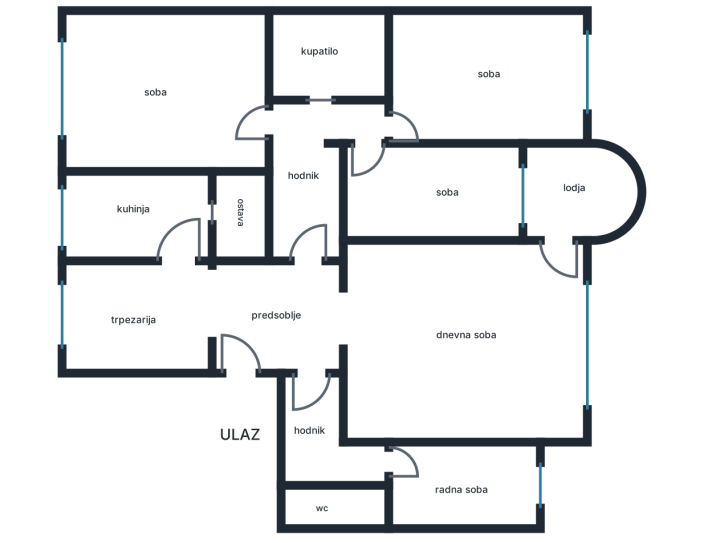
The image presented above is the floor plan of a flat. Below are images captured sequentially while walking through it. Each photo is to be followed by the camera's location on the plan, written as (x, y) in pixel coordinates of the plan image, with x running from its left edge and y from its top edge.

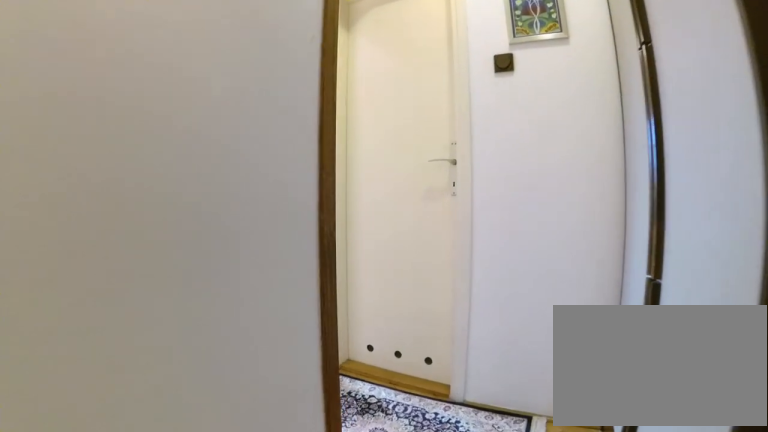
(306, 380)
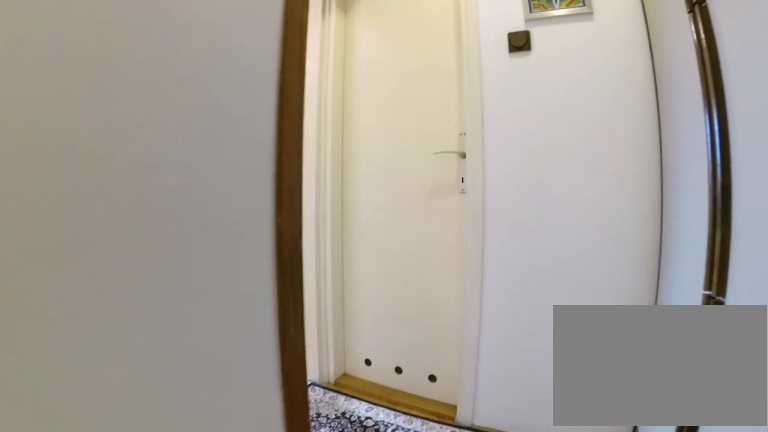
(307, 388)
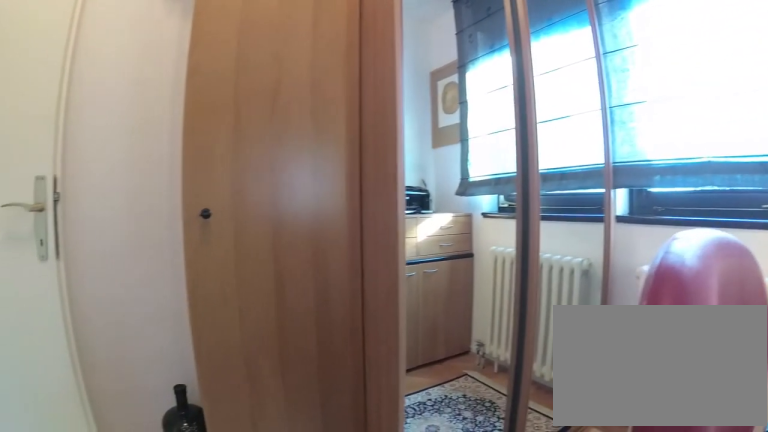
(428, 509)
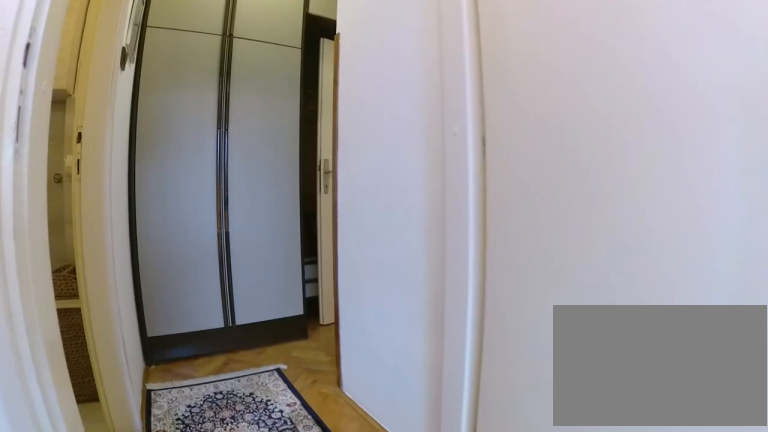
(441, 486)
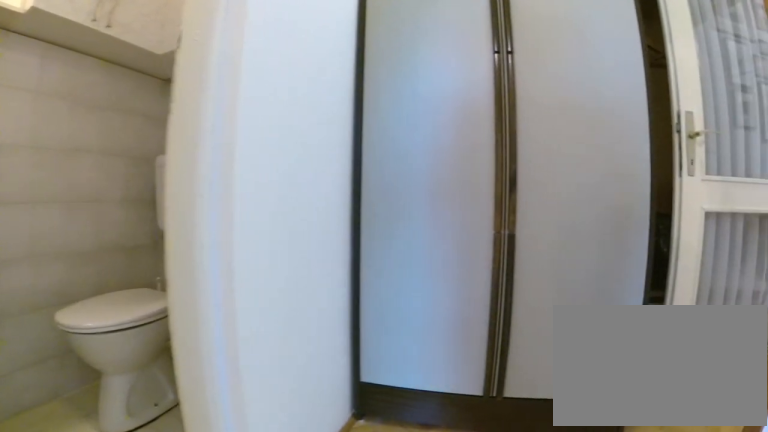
(384, 463)
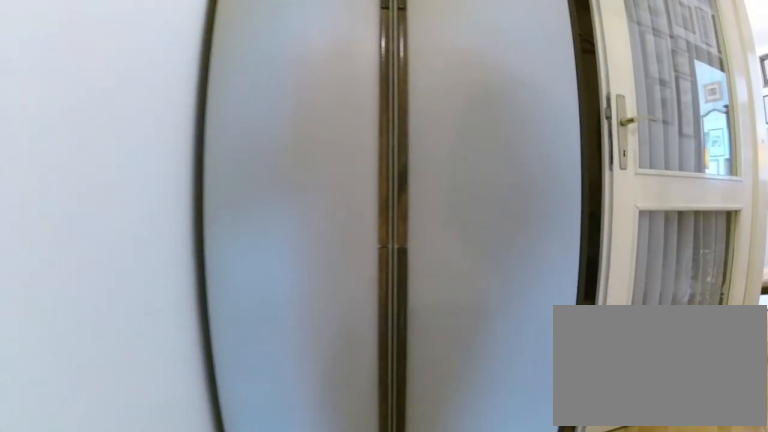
(368, 467)
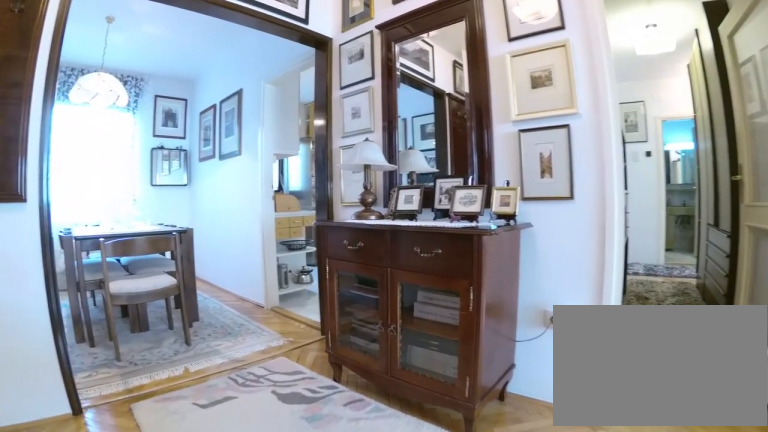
(297, 339)
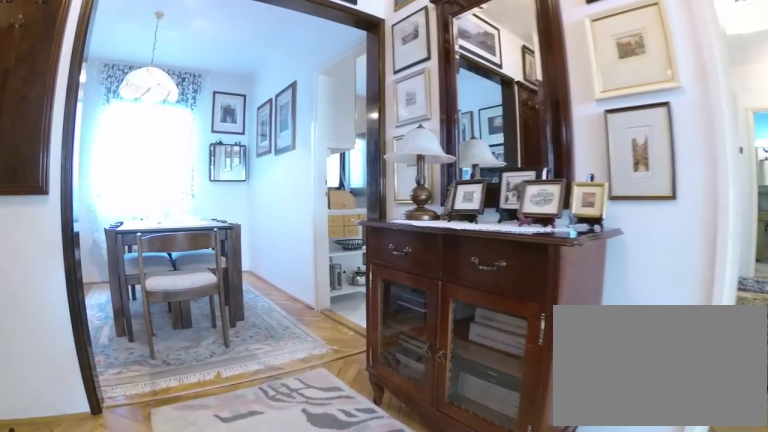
(290, 327)
